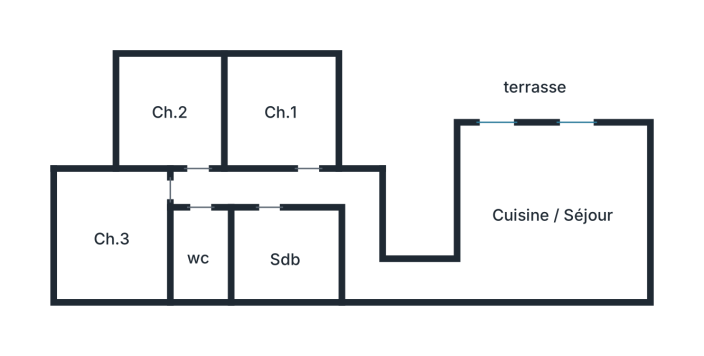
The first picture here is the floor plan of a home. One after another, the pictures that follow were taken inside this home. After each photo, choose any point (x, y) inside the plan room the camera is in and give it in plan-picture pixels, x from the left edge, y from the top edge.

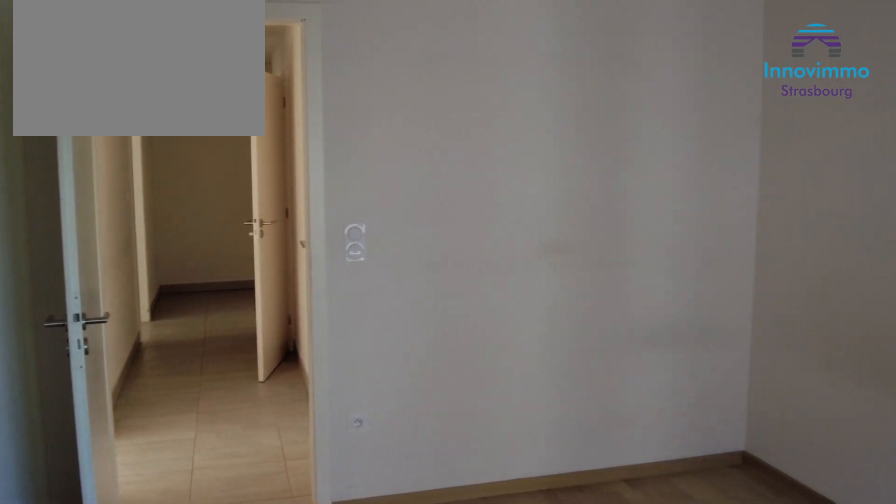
(118, 238)
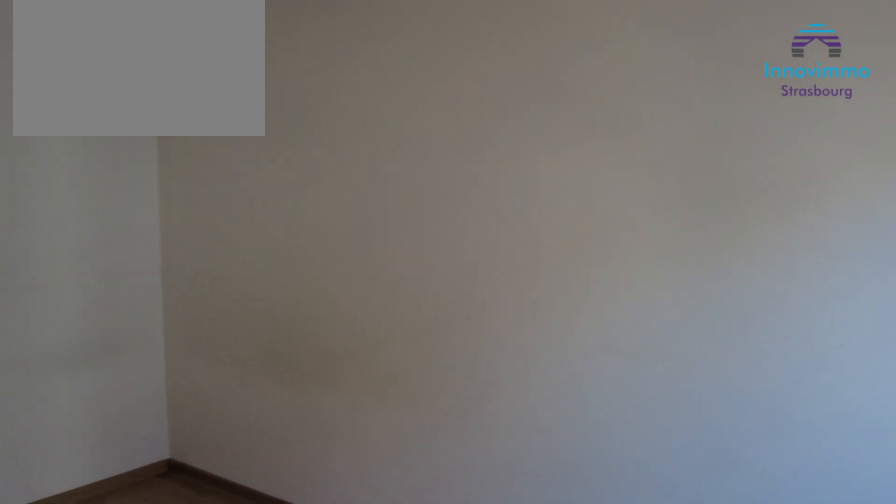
(119, 238)
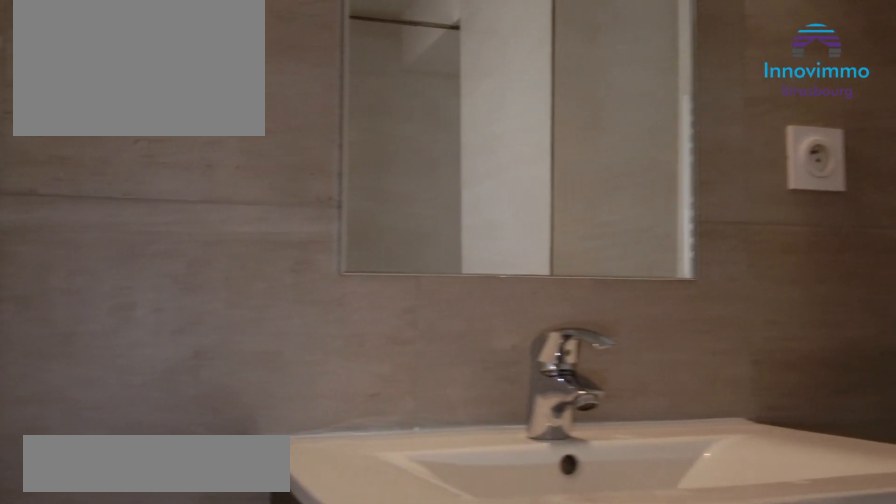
(294, 256)
